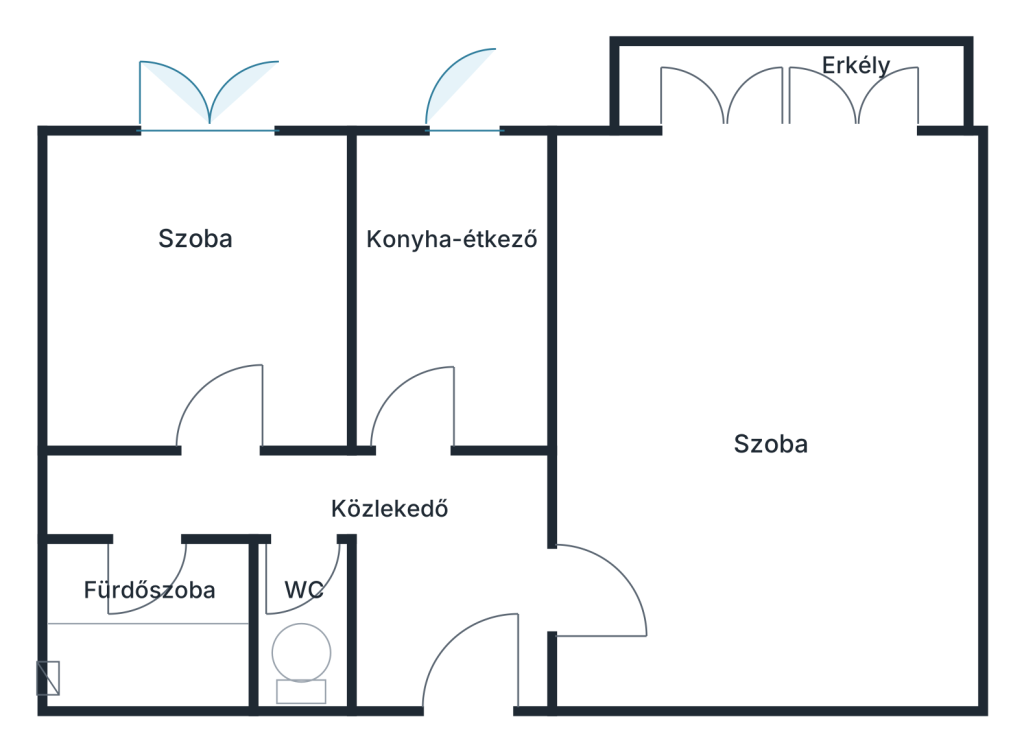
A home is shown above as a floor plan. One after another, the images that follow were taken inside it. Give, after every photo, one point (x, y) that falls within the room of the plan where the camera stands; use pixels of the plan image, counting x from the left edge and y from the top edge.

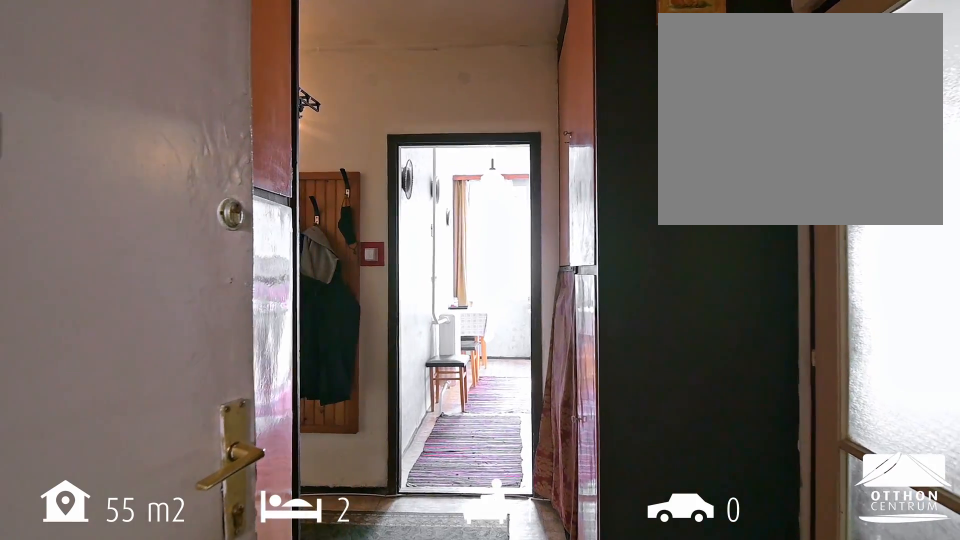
(417, 550)
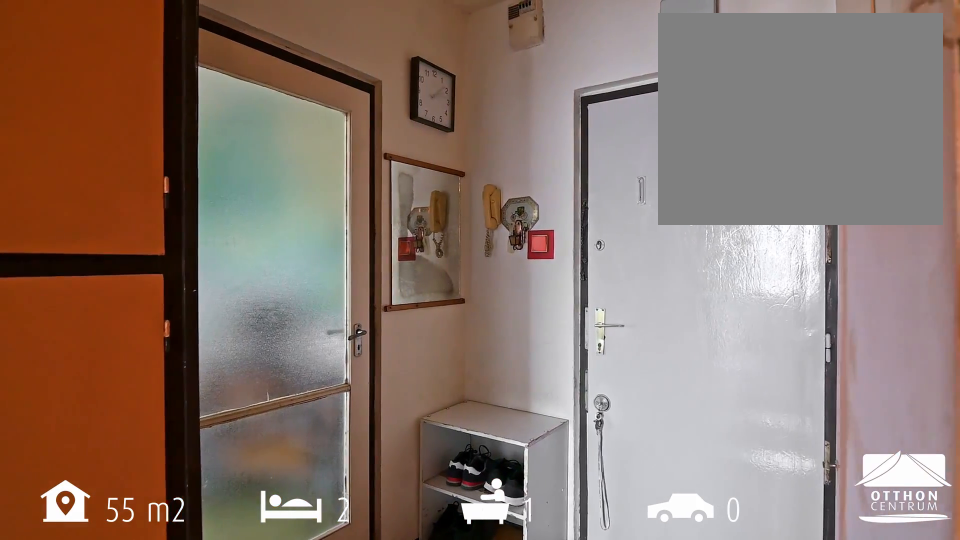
(417, 550)
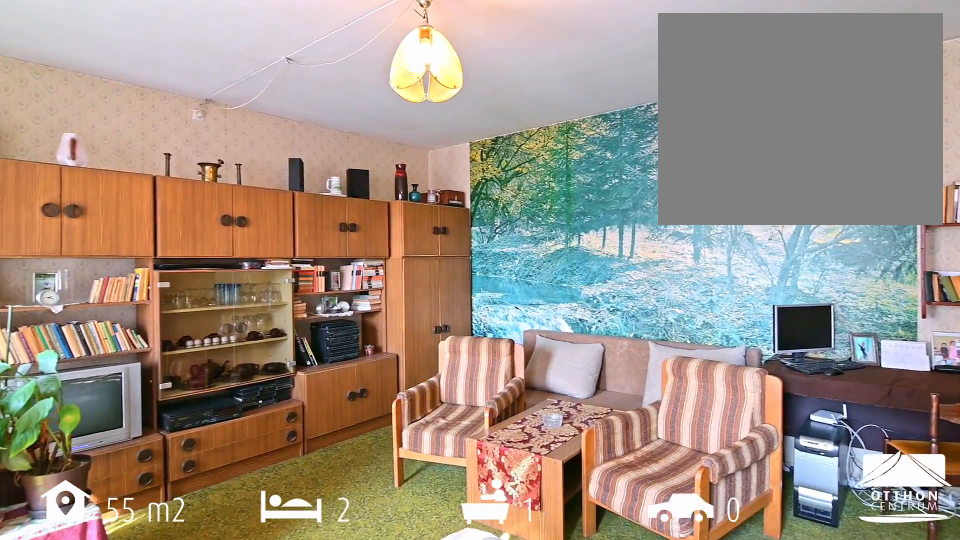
(775, 428)
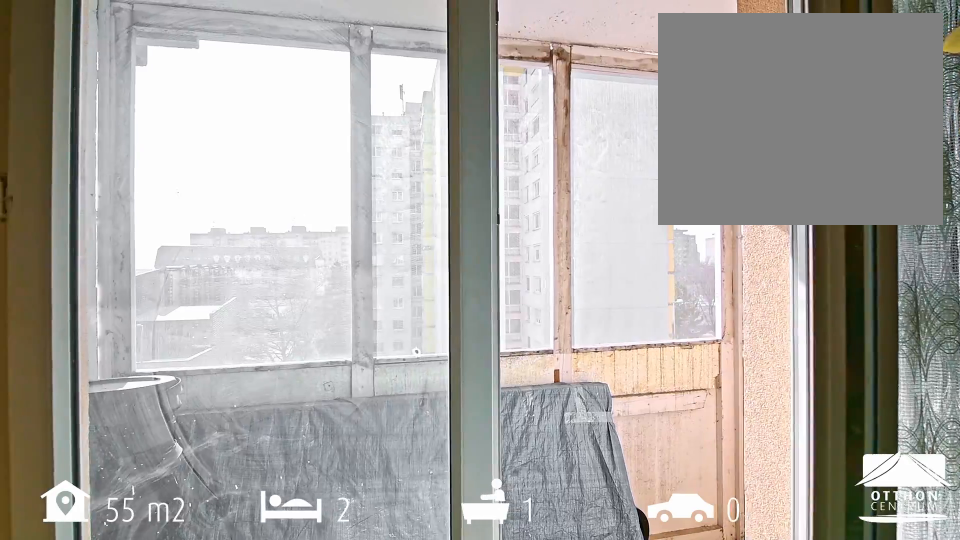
(796, 86)
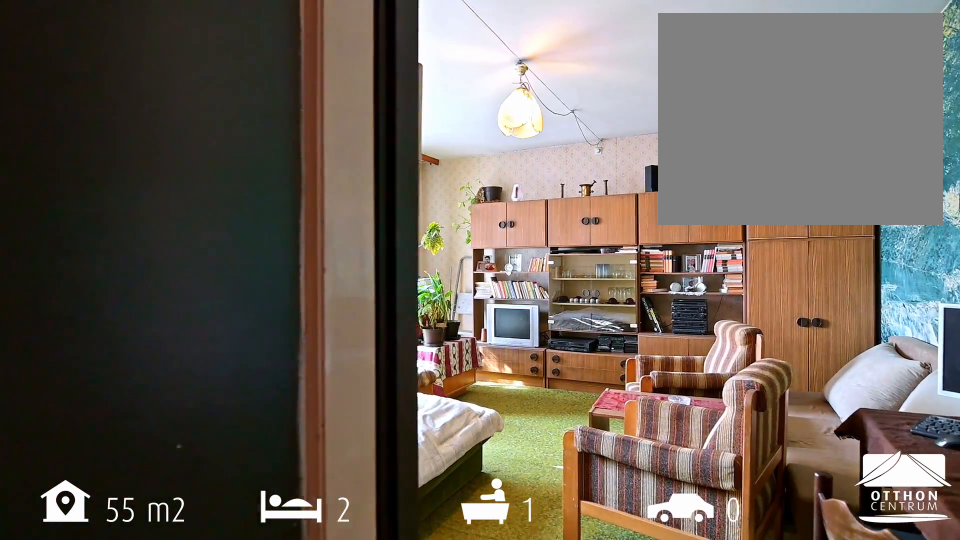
(776, 428)
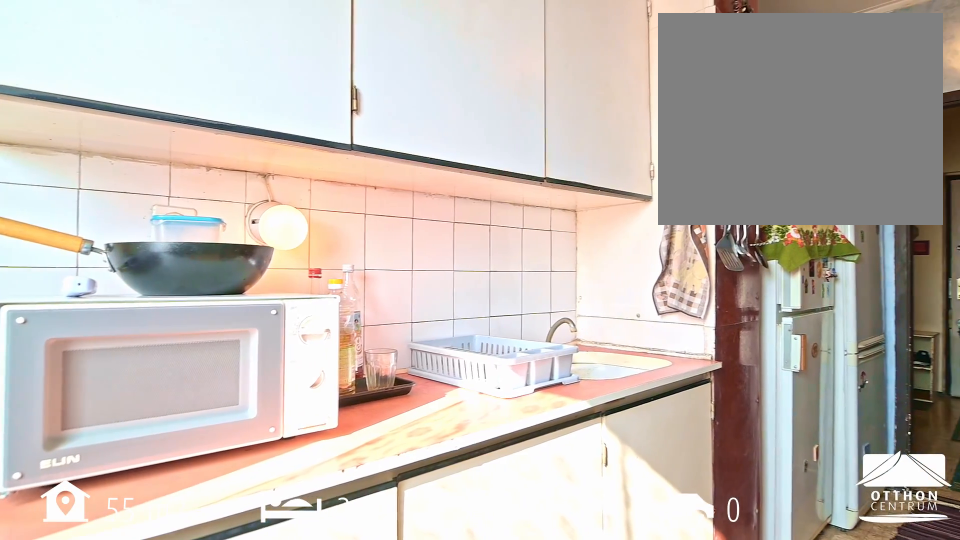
(456, 296)
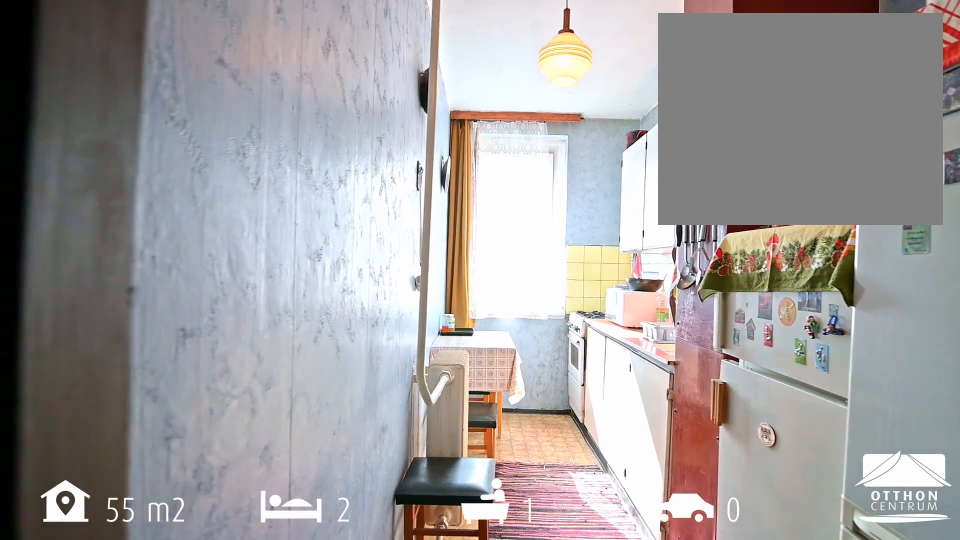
(456, 296)
